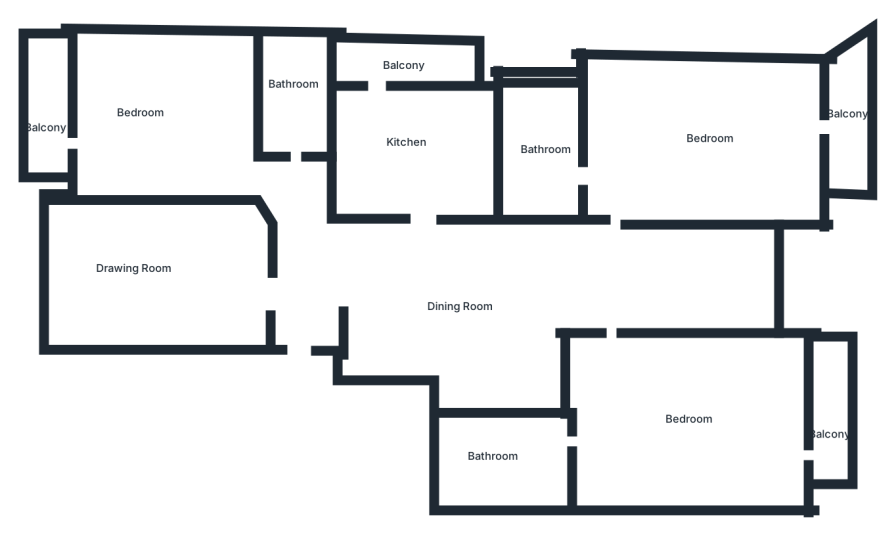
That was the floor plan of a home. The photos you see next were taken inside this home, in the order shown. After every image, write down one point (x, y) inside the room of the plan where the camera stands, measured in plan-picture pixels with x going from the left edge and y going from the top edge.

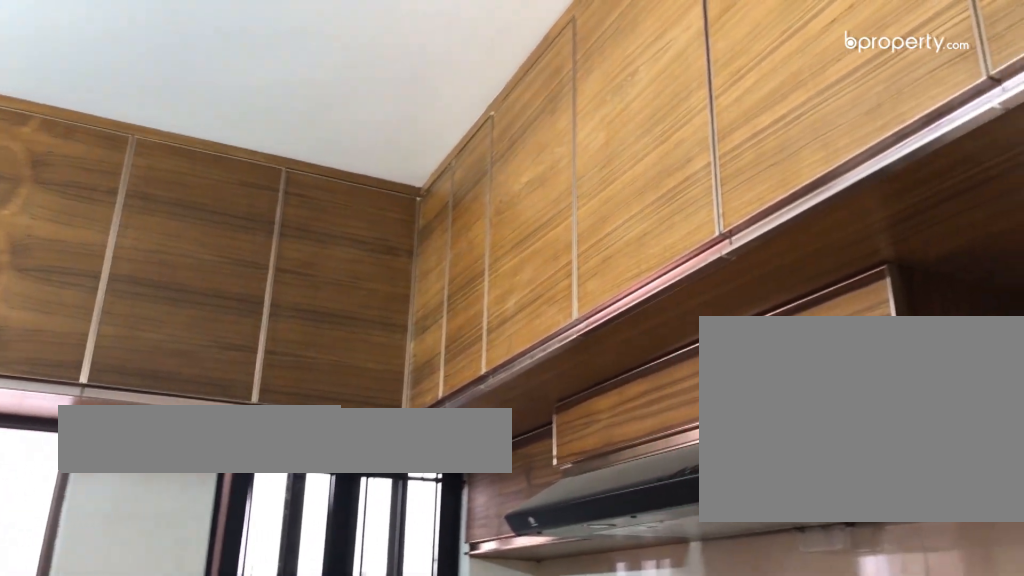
(421, 150)
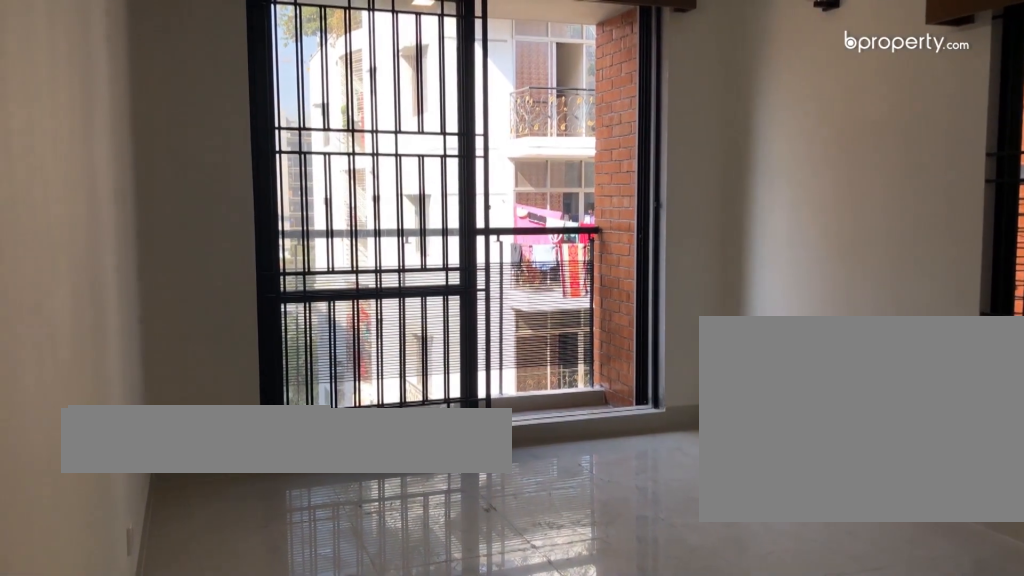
(684, 415)
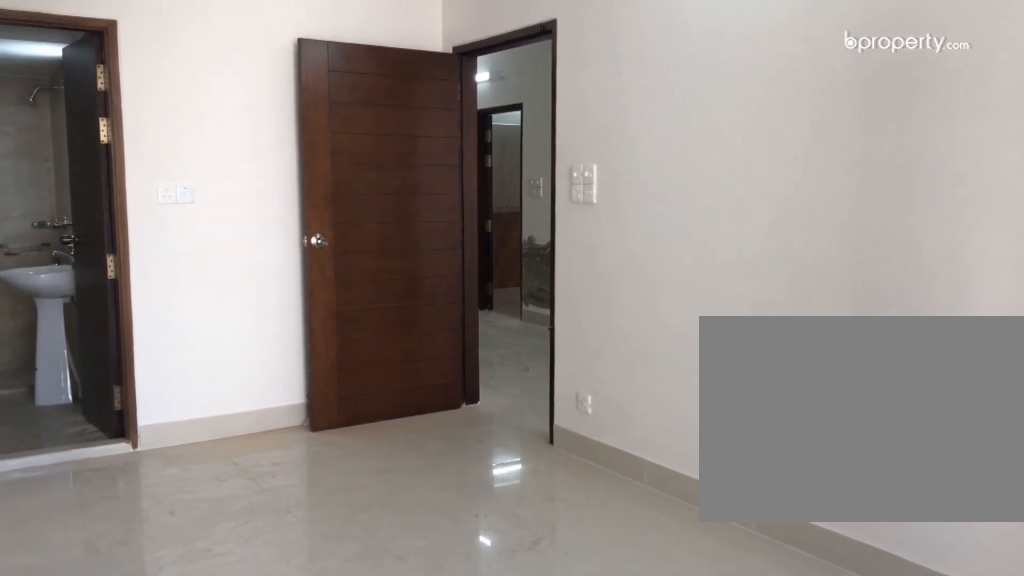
(684, 415)
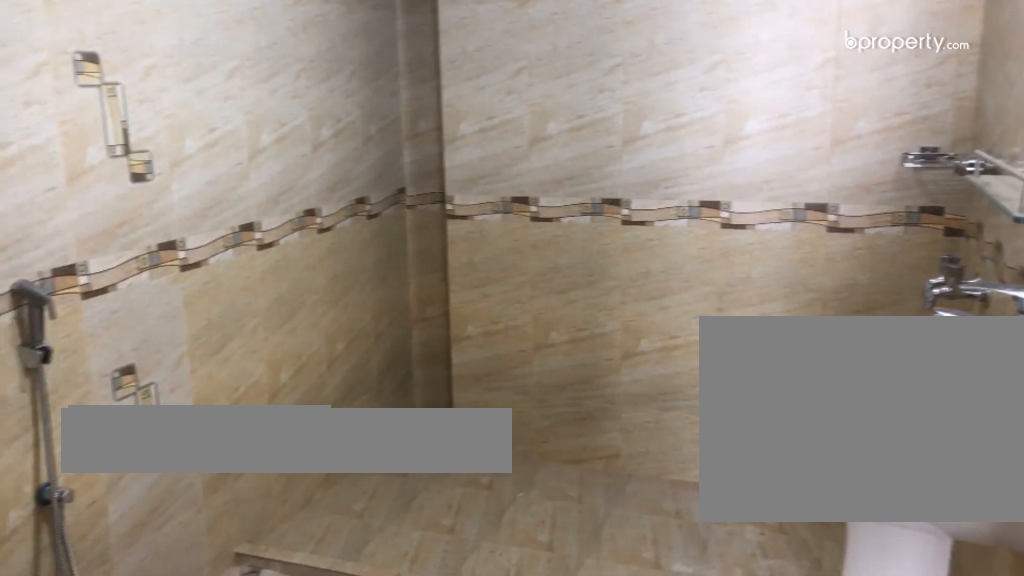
(501, 462)
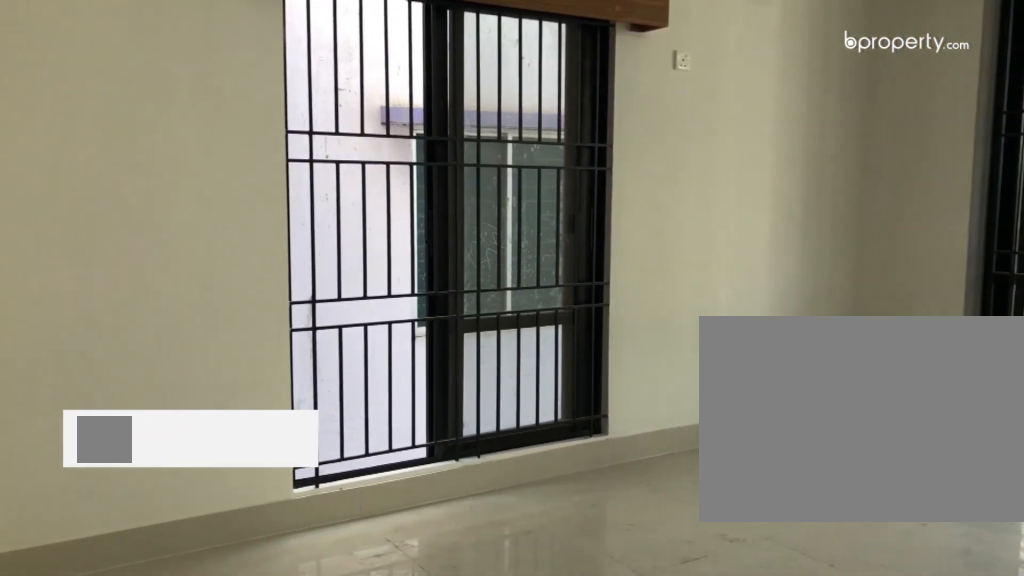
(694, 138)
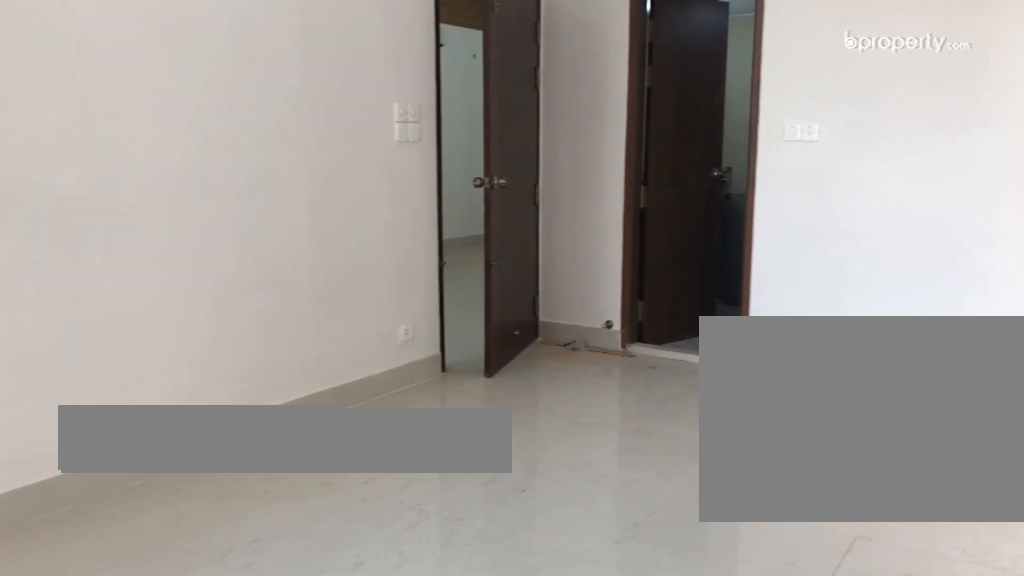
(694, 138)
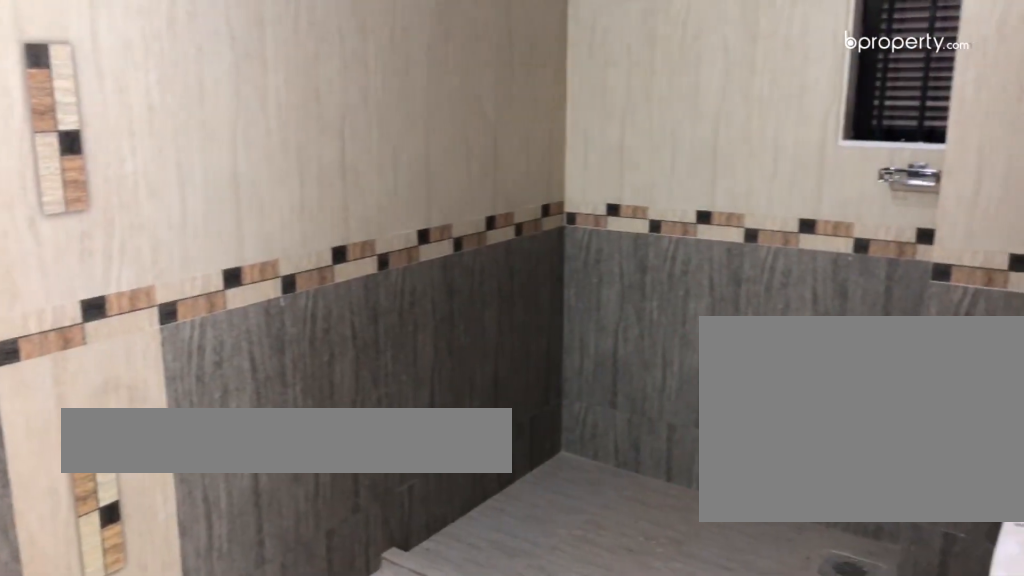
(544, 163)
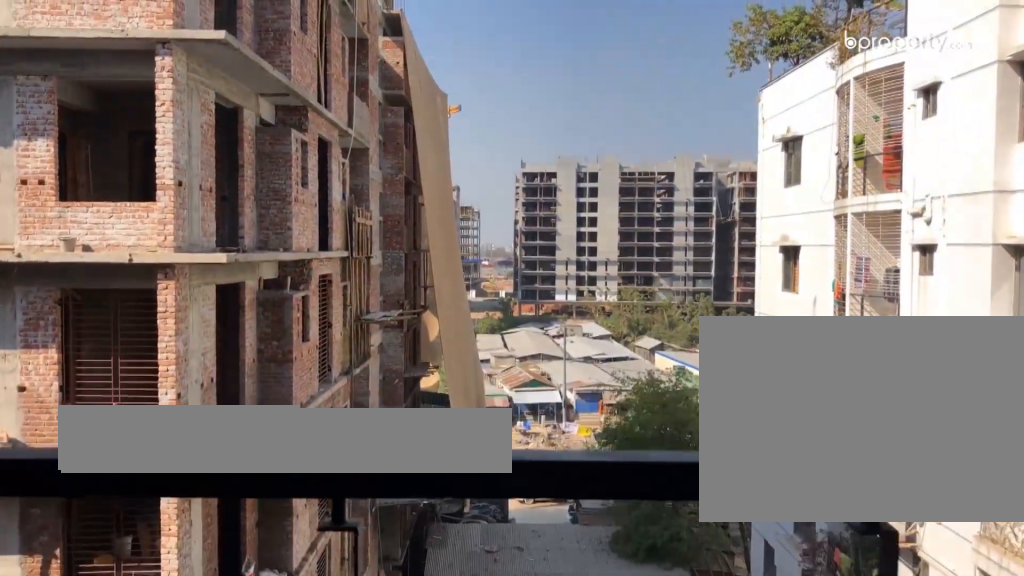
(847, 129)
